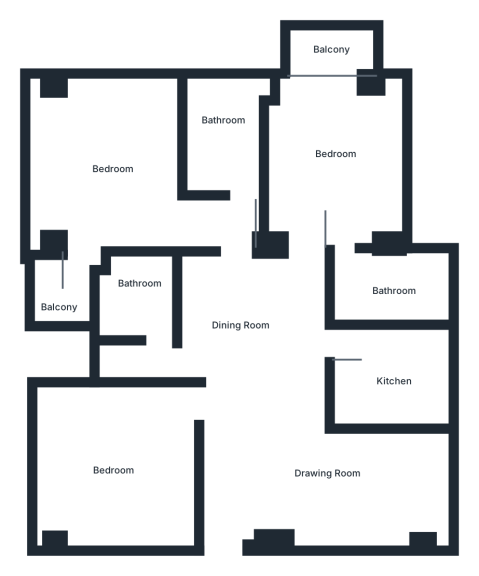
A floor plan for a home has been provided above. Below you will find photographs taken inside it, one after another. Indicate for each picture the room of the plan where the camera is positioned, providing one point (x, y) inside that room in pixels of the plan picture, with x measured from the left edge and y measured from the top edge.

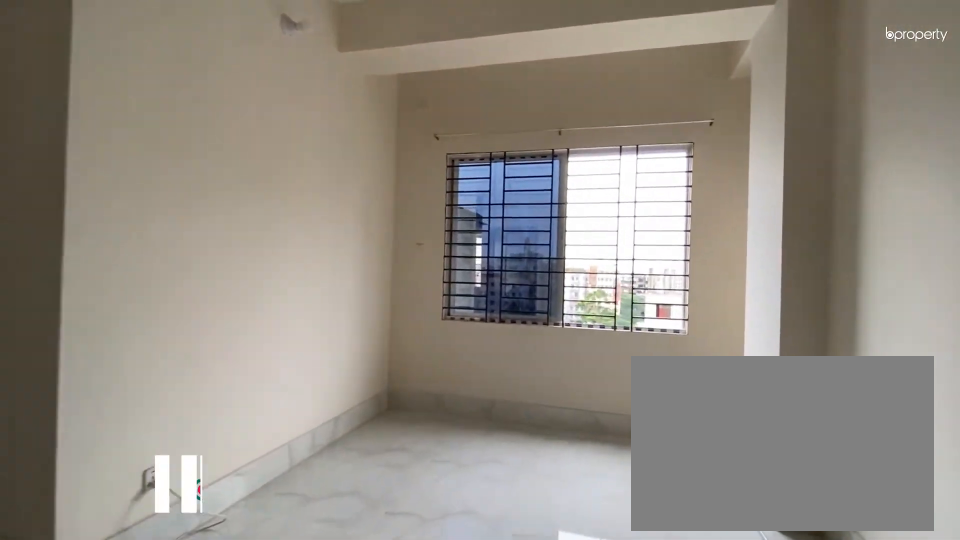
(345, 489)
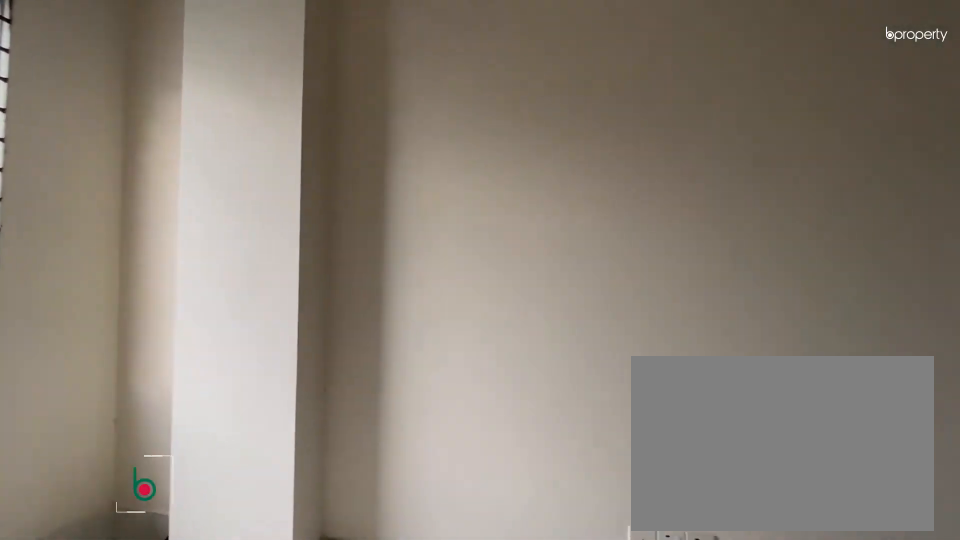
(345, 489)
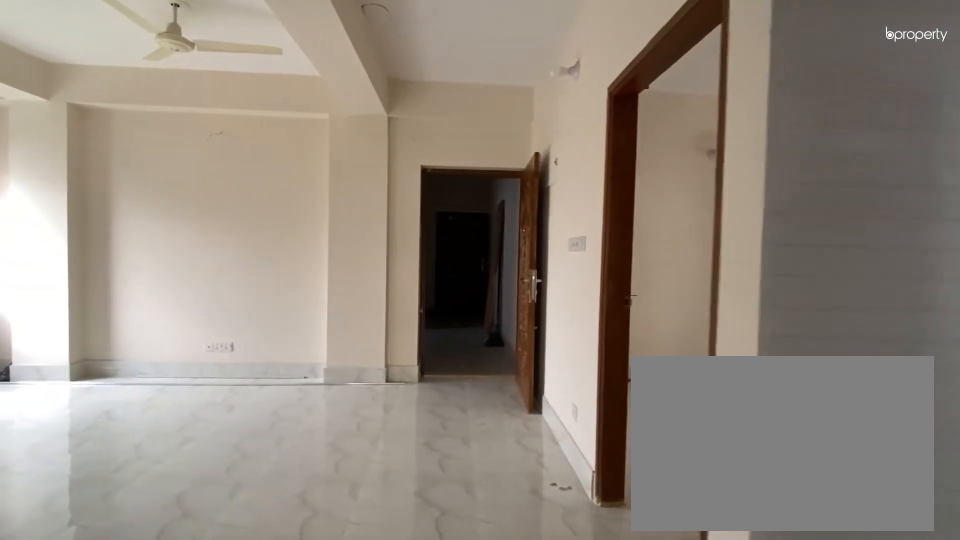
(259, 329)
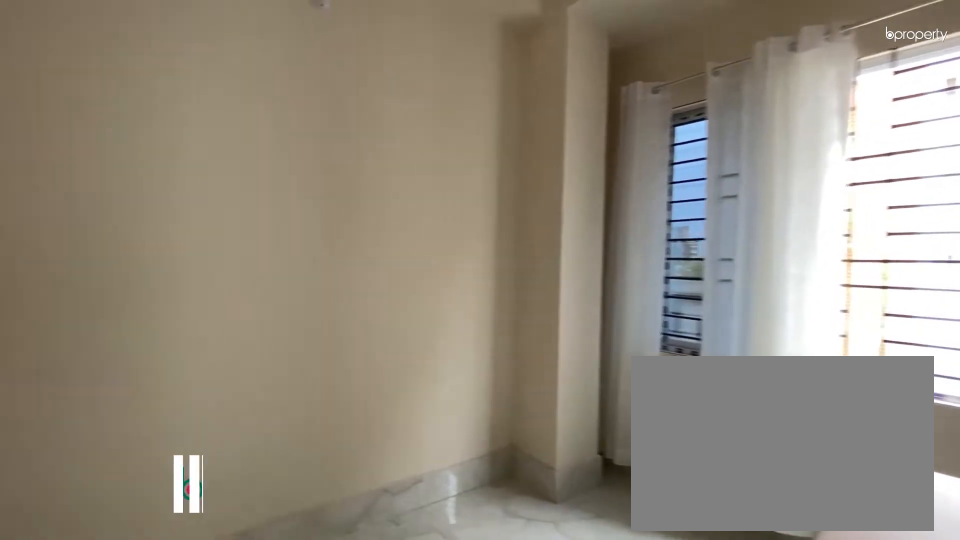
(119, 465)
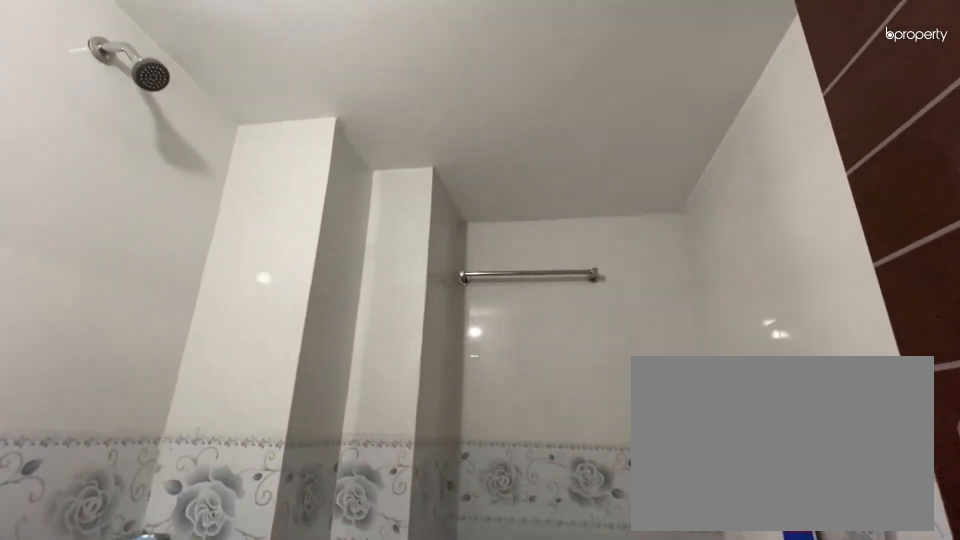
(140, 292)
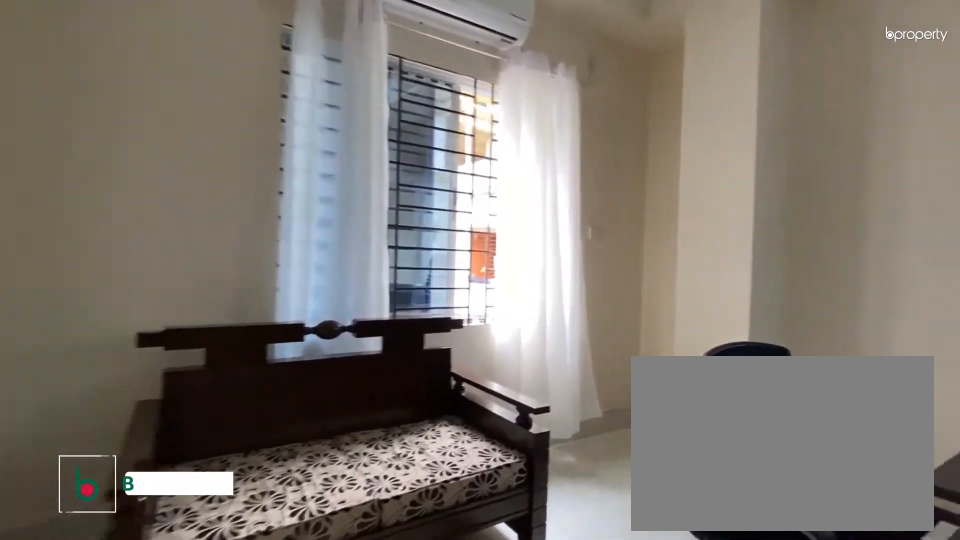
(110, 173)
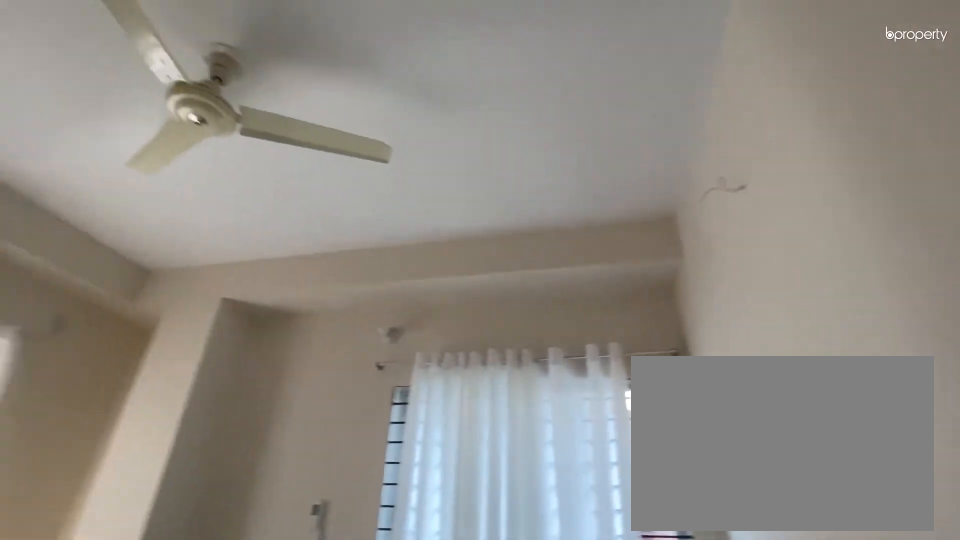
(108, 172)
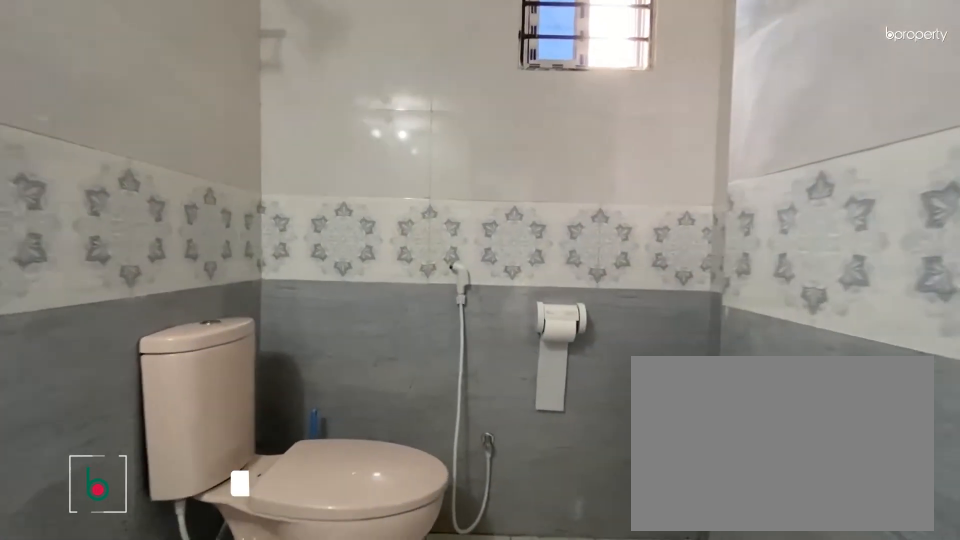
(217, 138)
